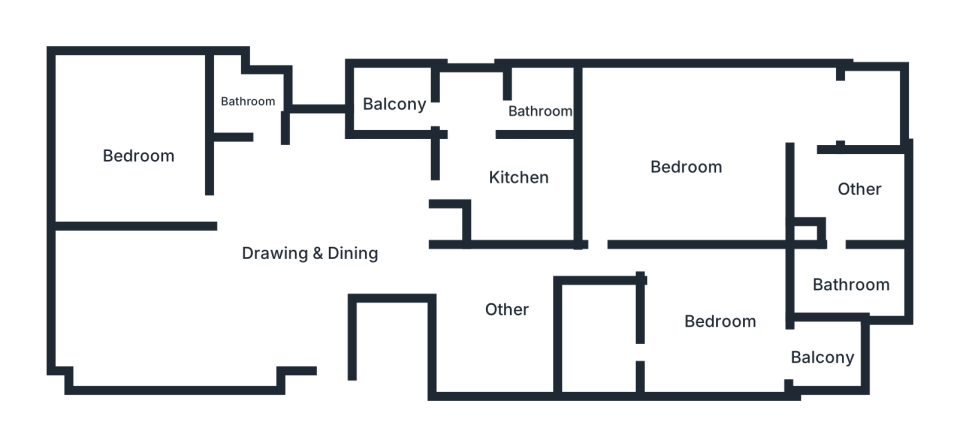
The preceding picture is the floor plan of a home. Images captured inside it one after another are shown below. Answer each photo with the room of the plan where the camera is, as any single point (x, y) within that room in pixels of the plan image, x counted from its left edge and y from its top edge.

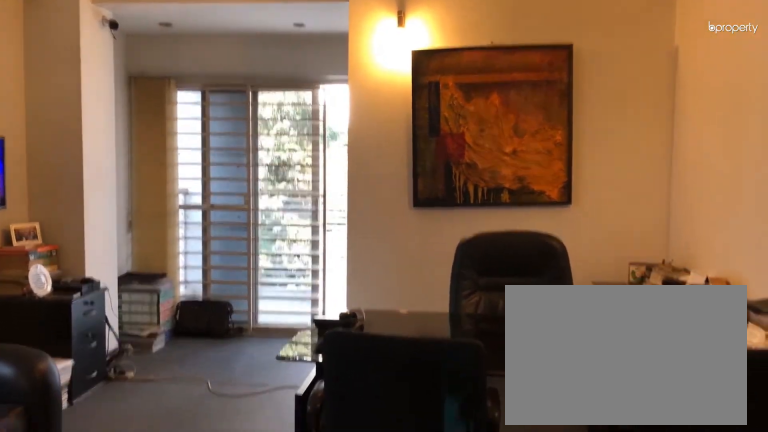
(687, 167)
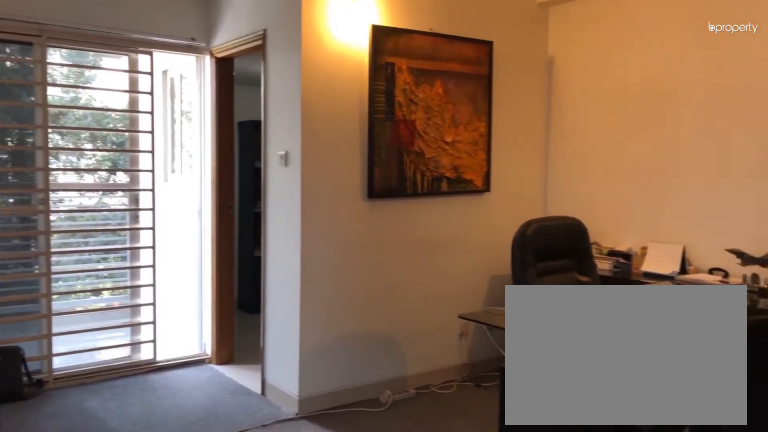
(687, 166)
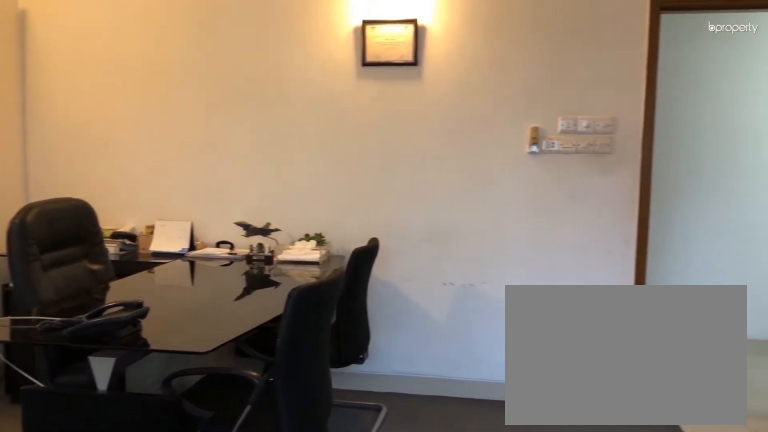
(687, 166)
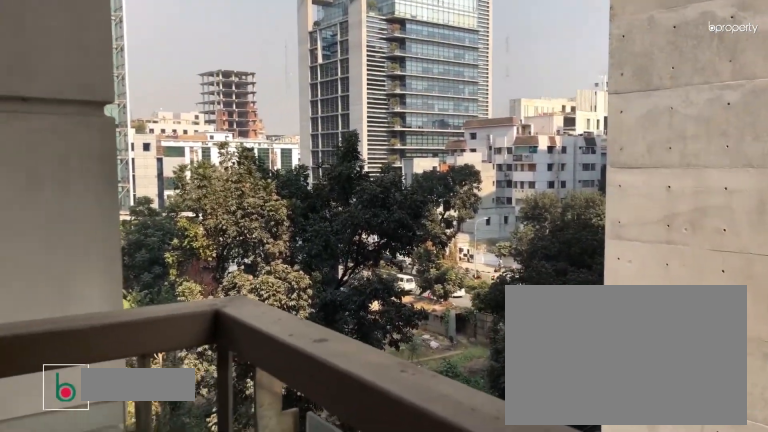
(825, 357)
